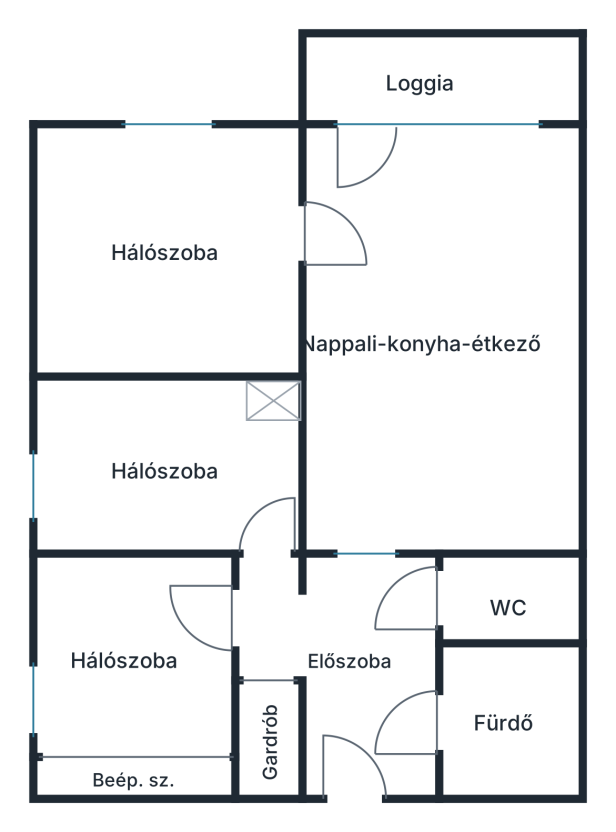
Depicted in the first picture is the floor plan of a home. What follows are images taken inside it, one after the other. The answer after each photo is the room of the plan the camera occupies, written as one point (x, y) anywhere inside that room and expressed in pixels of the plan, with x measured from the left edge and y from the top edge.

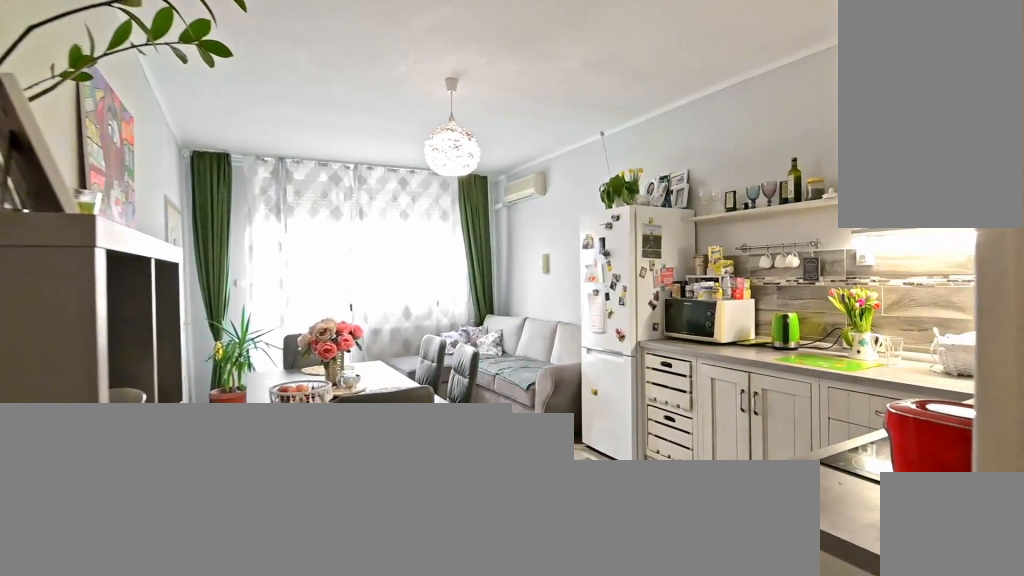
(446, 345)
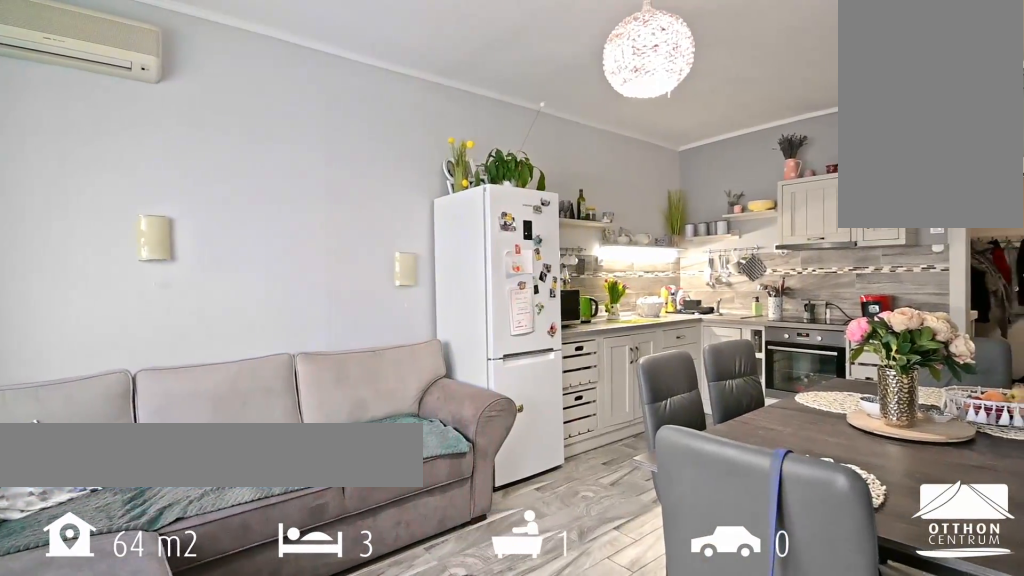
(446, 345)
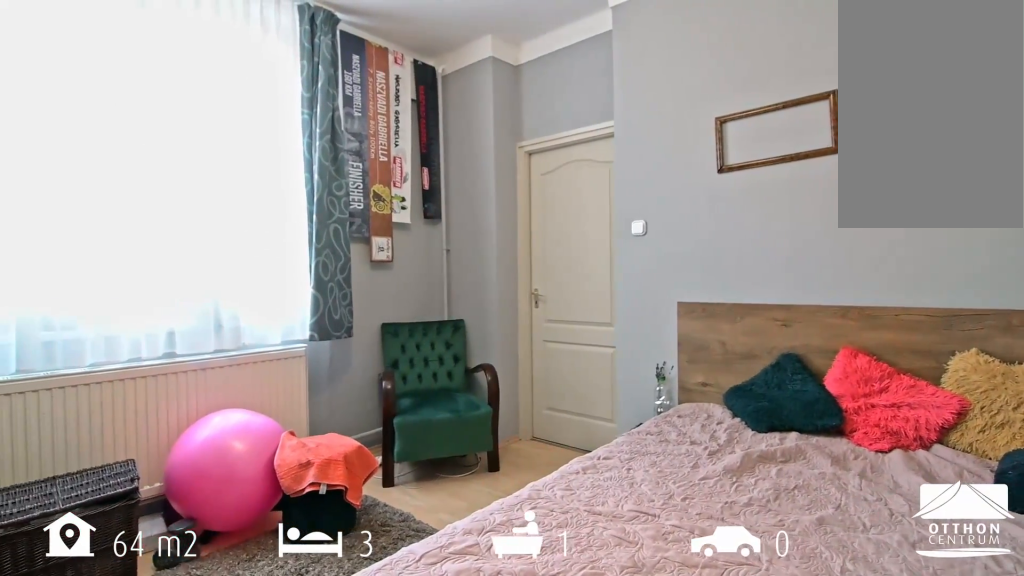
(169, 255)
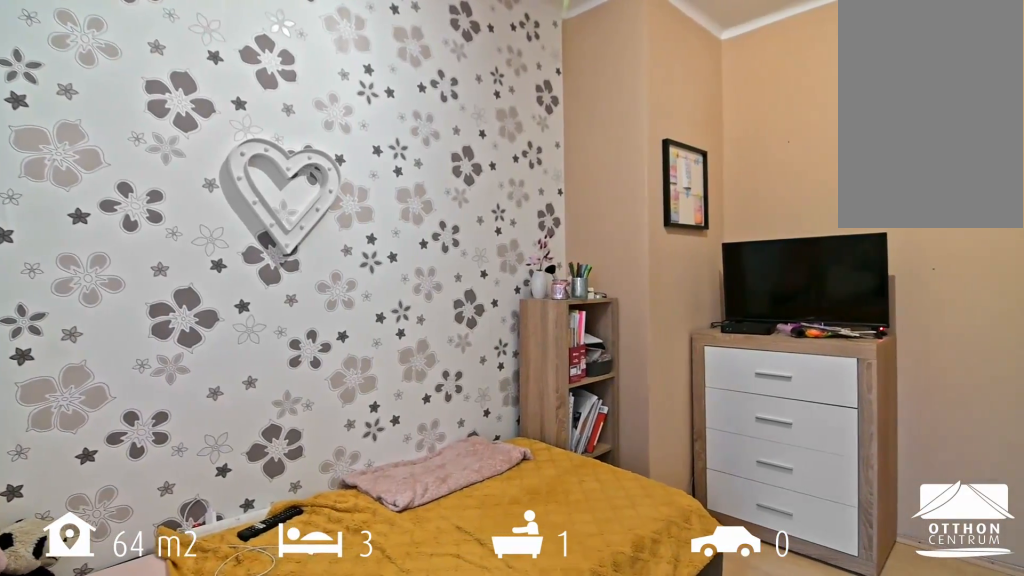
(176, 471)
